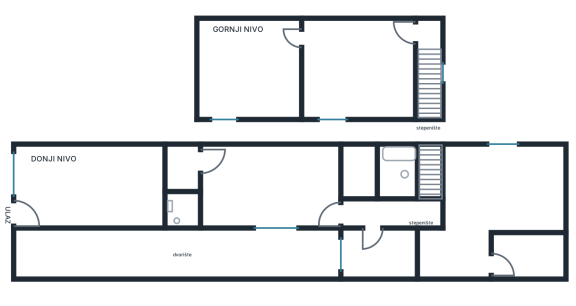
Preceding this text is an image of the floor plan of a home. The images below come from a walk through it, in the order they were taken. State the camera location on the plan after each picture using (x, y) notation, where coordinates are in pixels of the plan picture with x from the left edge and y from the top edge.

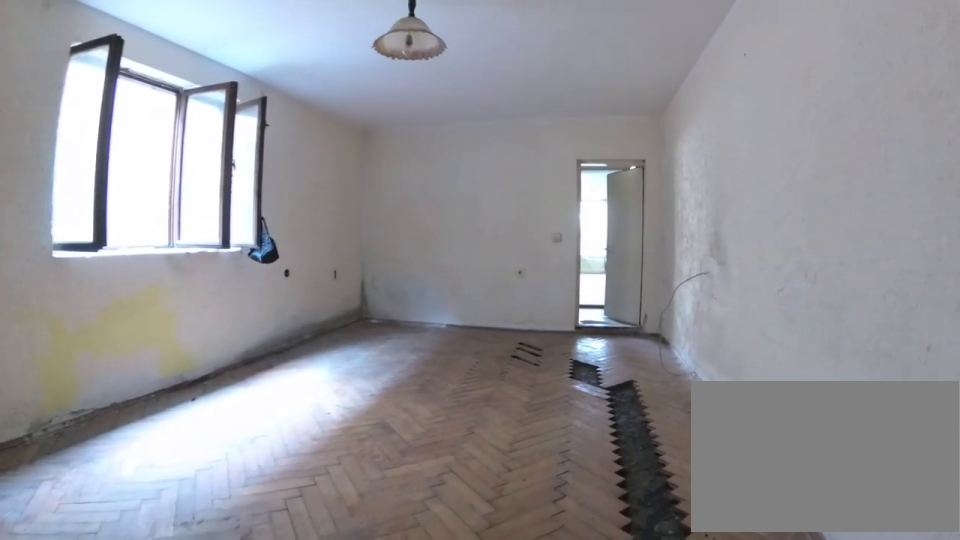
(329, 163)
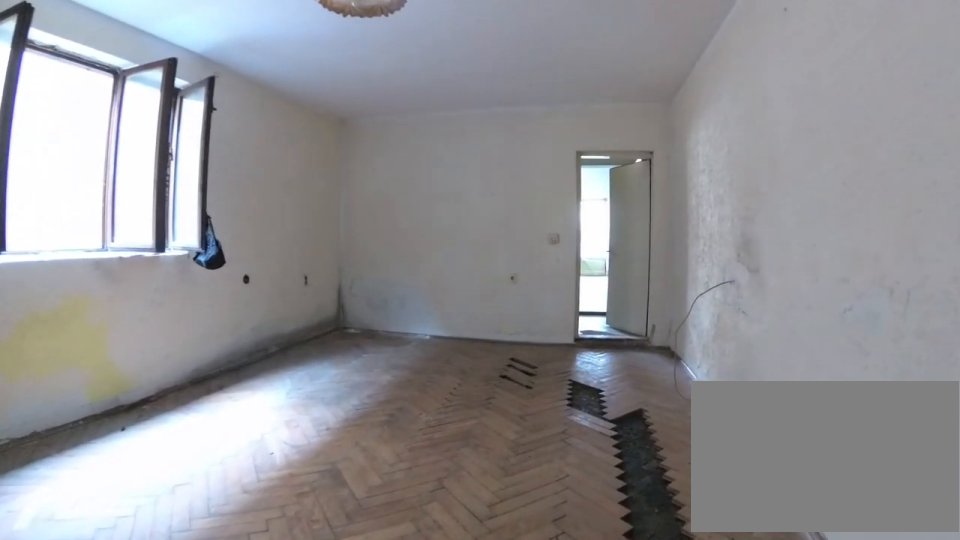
(314, 162)
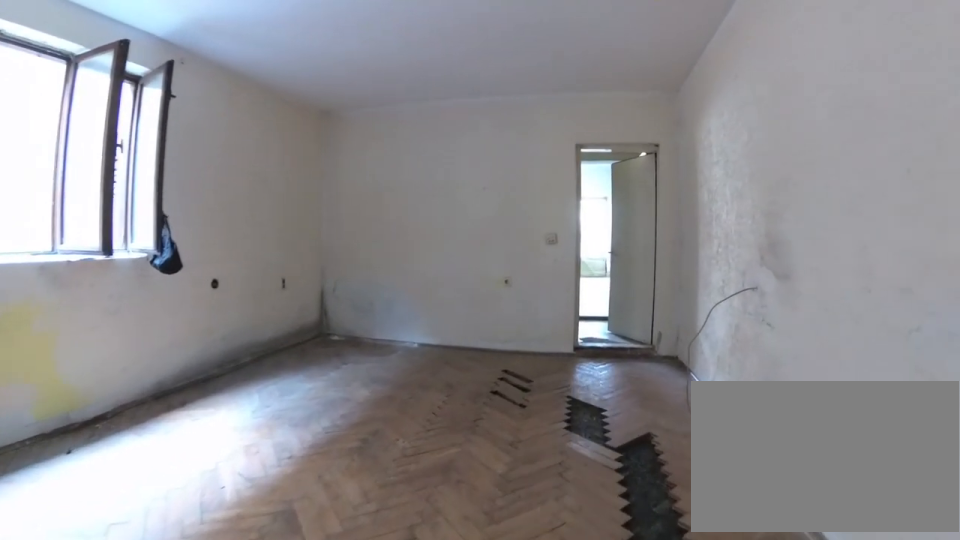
(308, 162)
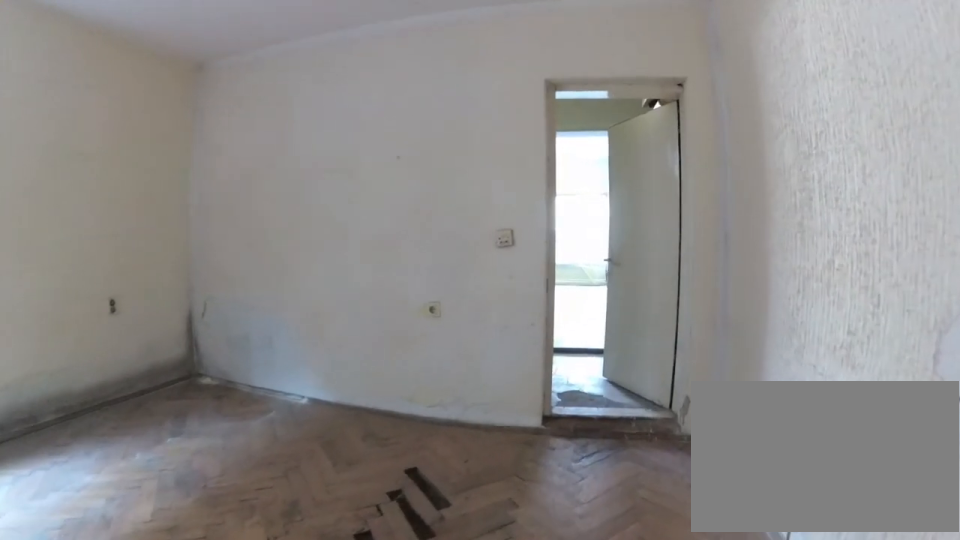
(271, 162)
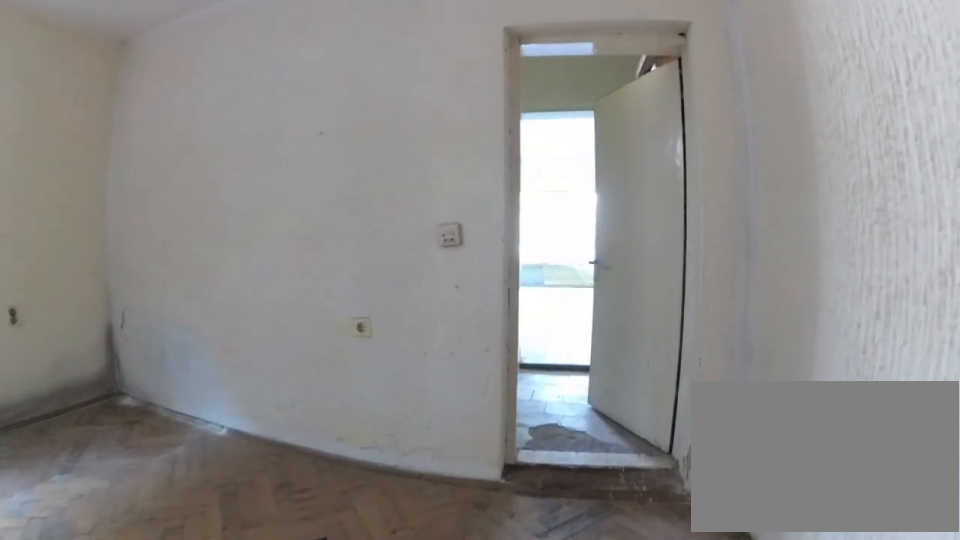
(257, 162)
